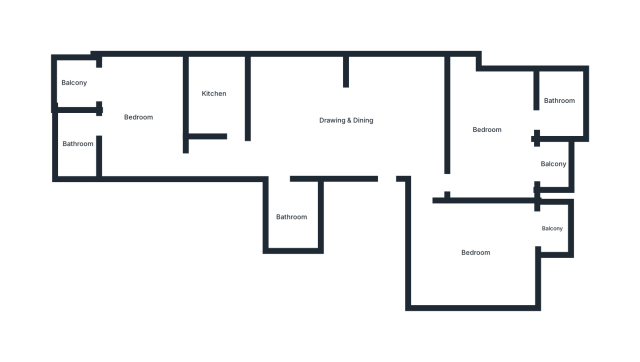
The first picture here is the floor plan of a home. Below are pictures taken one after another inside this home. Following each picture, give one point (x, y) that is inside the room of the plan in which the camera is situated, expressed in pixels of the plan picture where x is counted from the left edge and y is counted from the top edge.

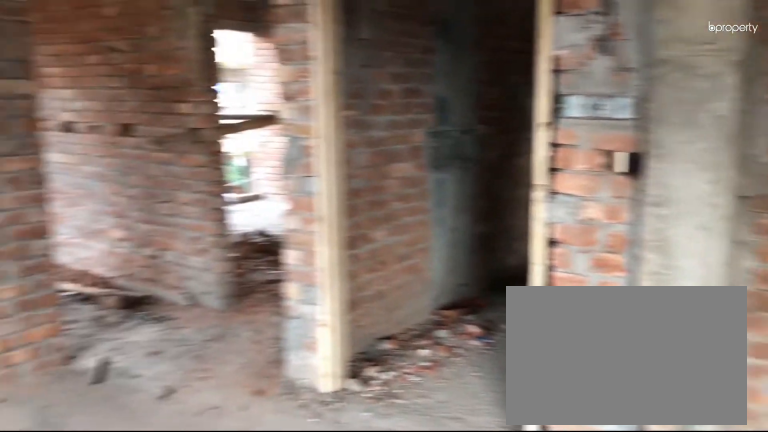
(343, 118)
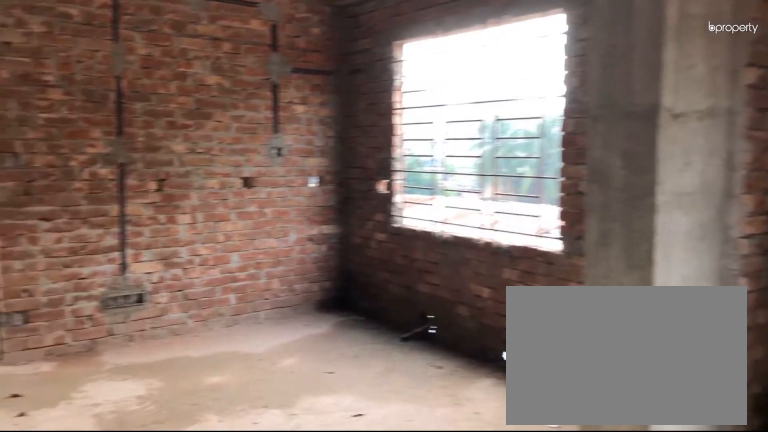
(343, 118)
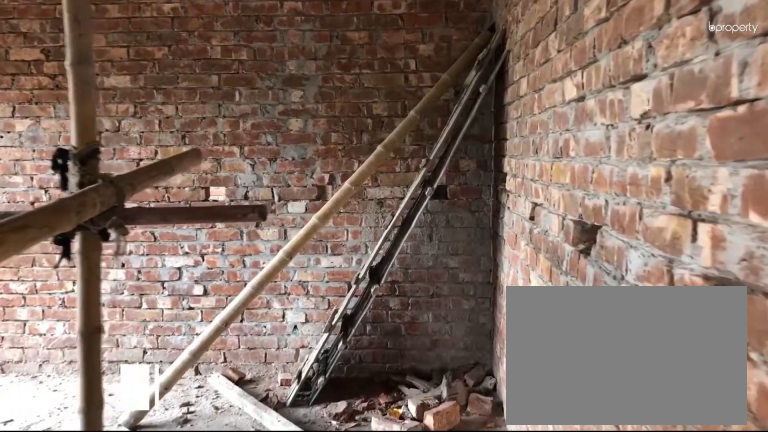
(474, 252)
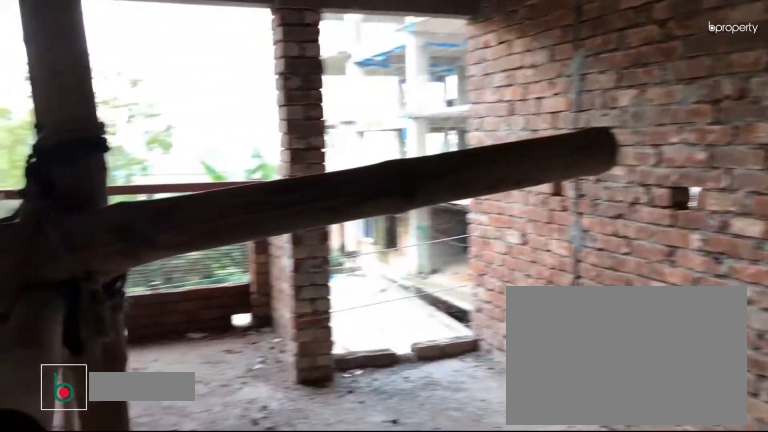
(474, 252)
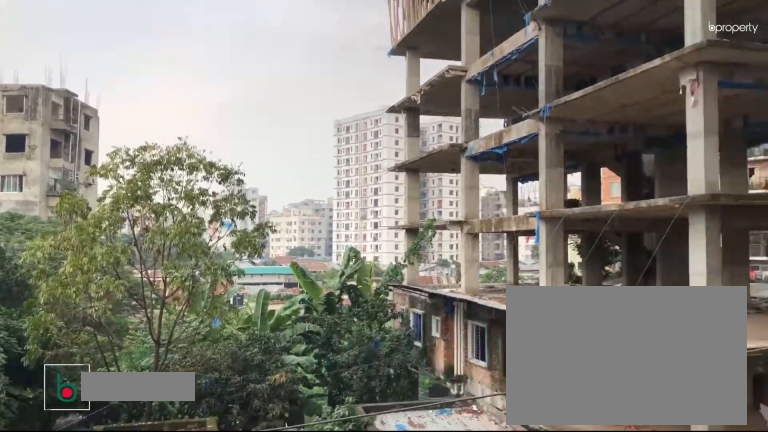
(551, 228)
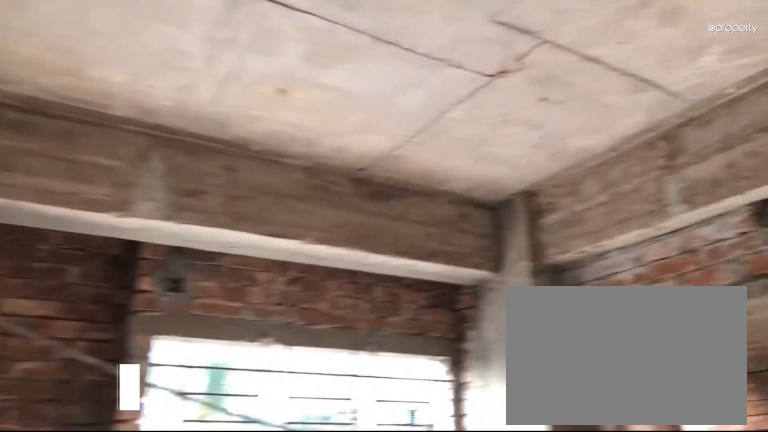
(485, 126)
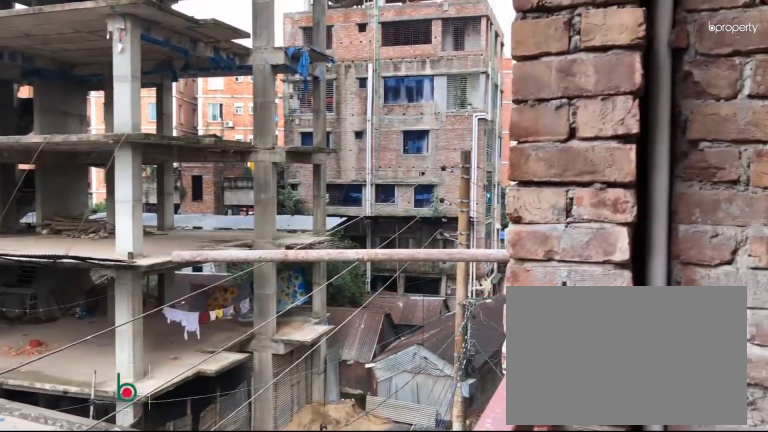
(554, 163)
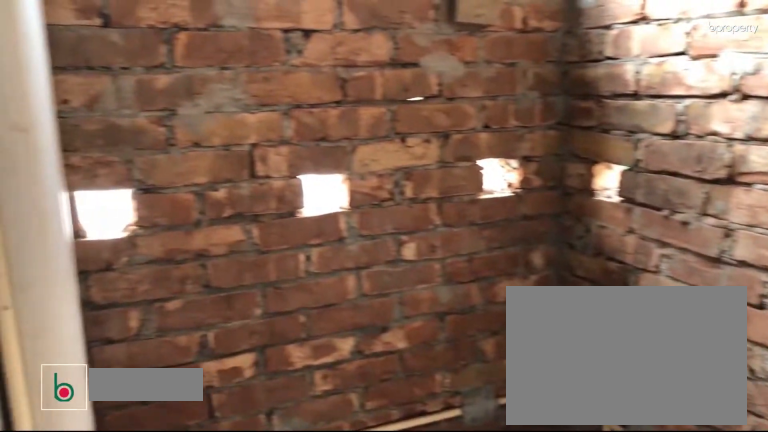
(558, 98)
